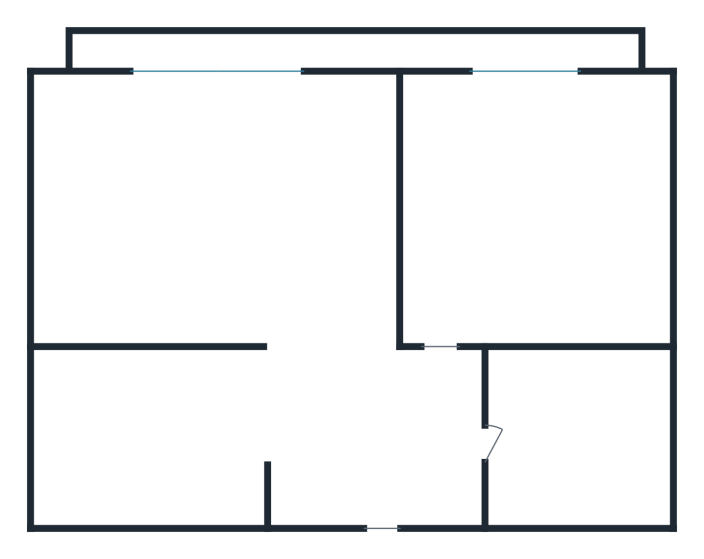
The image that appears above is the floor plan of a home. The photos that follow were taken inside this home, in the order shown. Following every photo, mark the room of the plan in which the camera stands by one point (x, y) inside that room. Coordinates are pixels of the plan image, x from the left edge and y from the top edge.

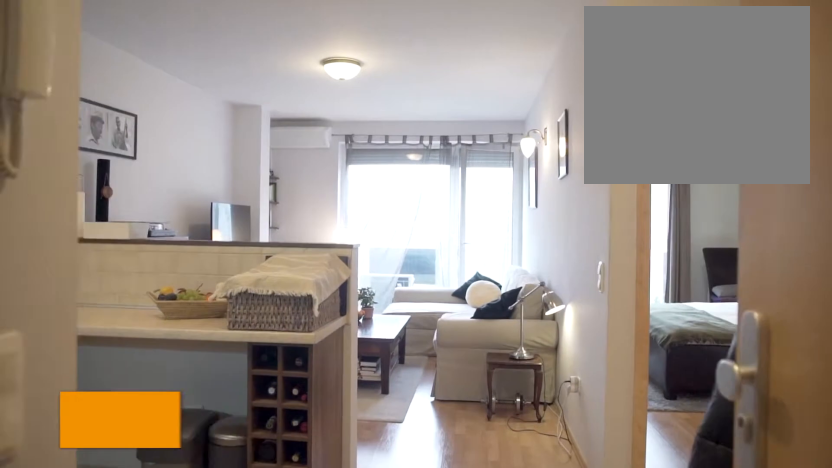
(351, 440)
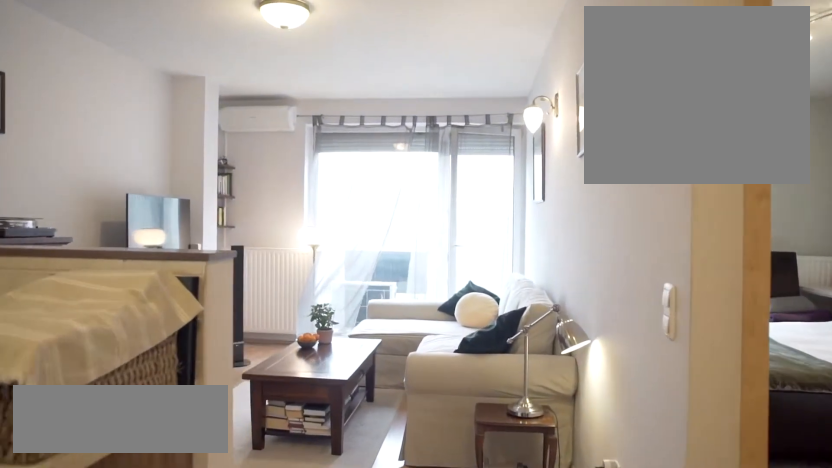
(340, 407)
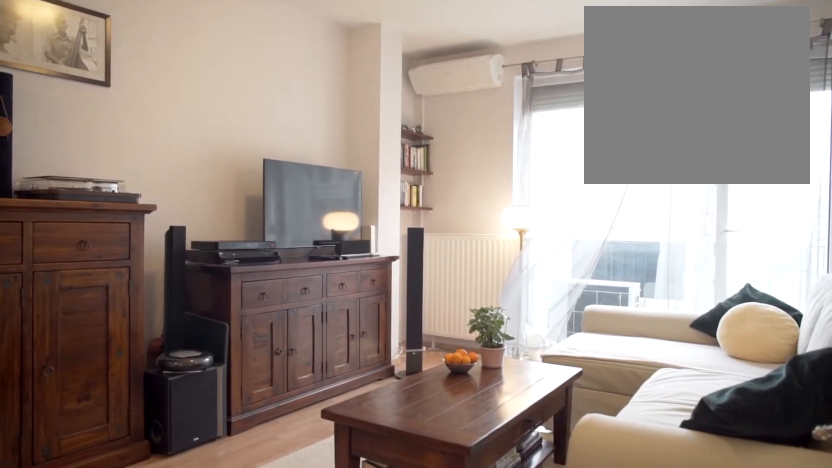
(315, 334)
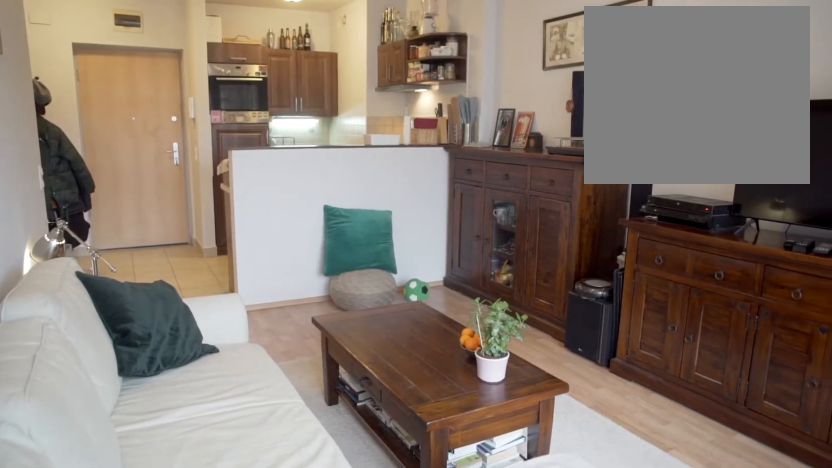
(350, 128)
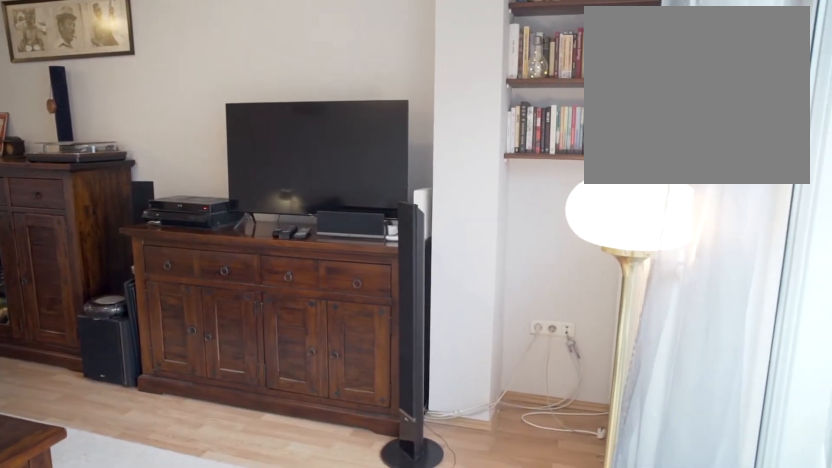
(350, 128)
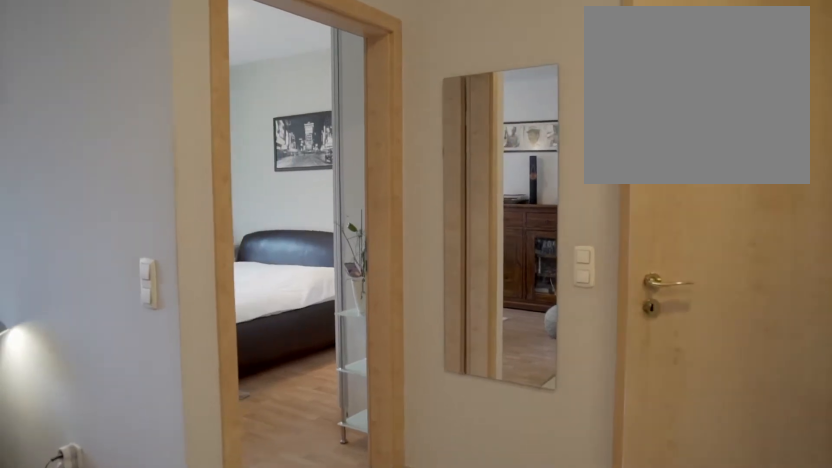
(239, 433)
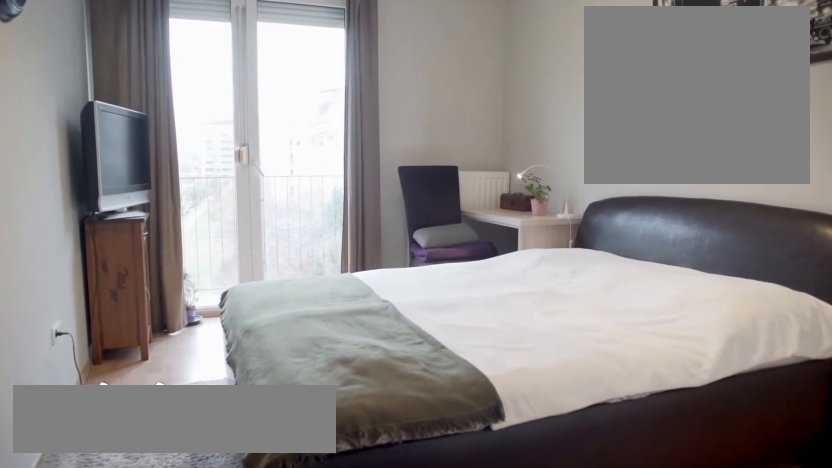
(453, 307)
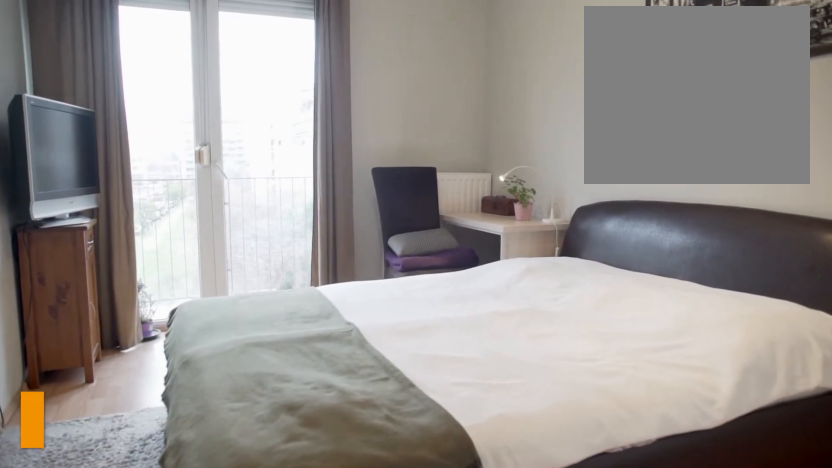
(453, 308)
